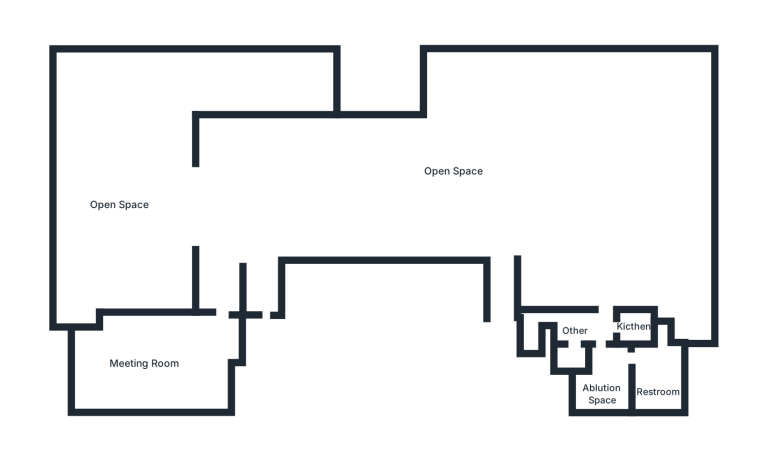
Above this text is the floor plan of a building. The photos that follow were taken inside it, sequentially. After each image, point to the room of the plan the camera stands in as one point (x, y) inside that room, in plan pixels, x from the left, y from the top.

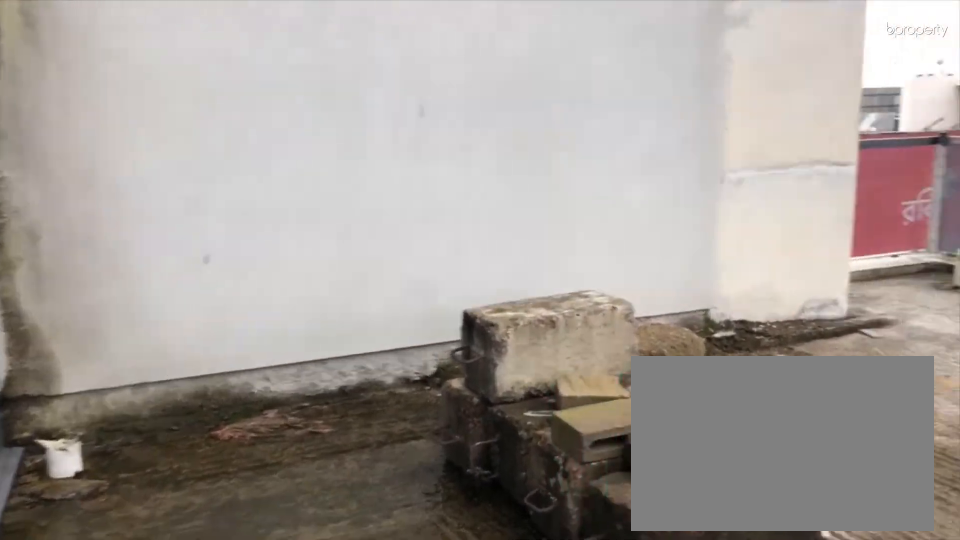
(127, 212)
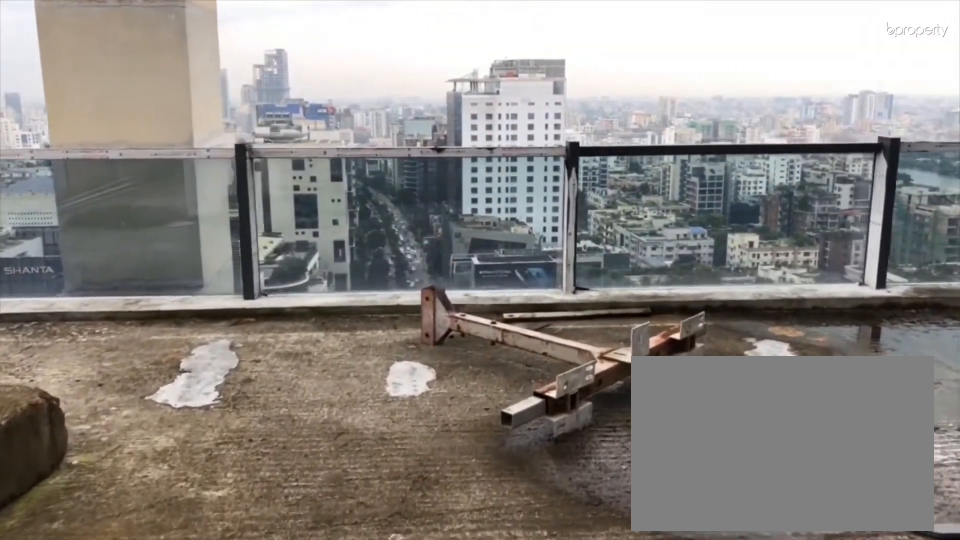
(144, 94)
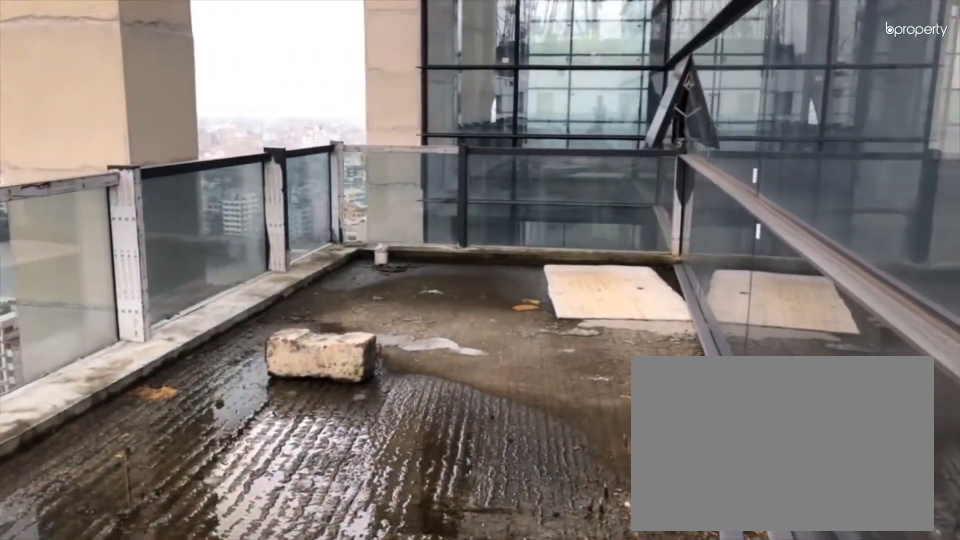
(144, 94)
